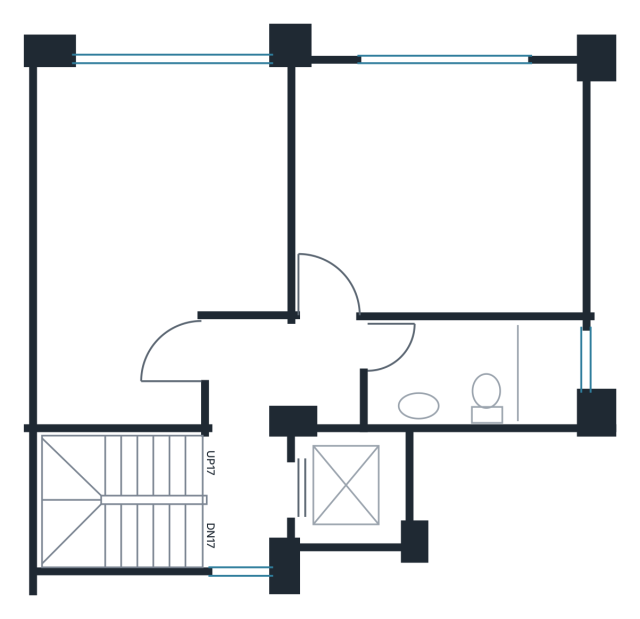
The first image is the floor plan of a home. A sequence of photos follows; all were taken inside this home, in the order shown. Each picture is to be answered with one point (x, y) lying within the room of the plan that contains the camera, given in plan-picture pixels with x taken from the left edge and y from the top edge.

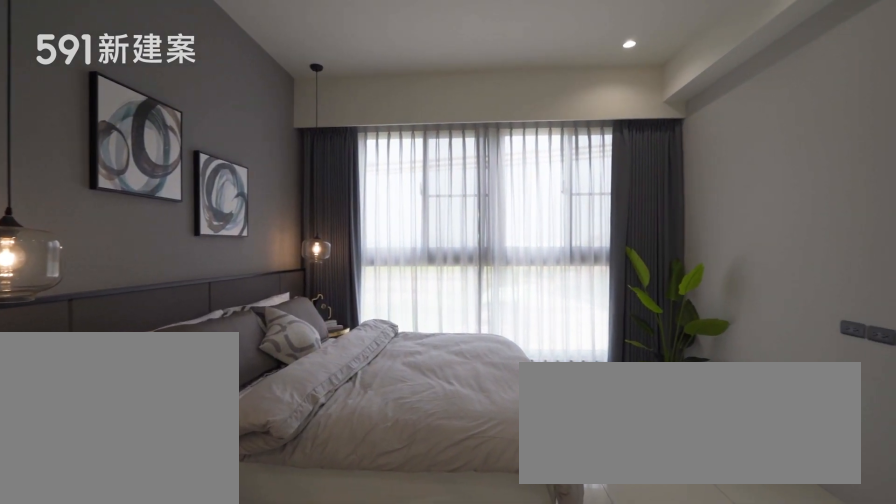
(151, 230)
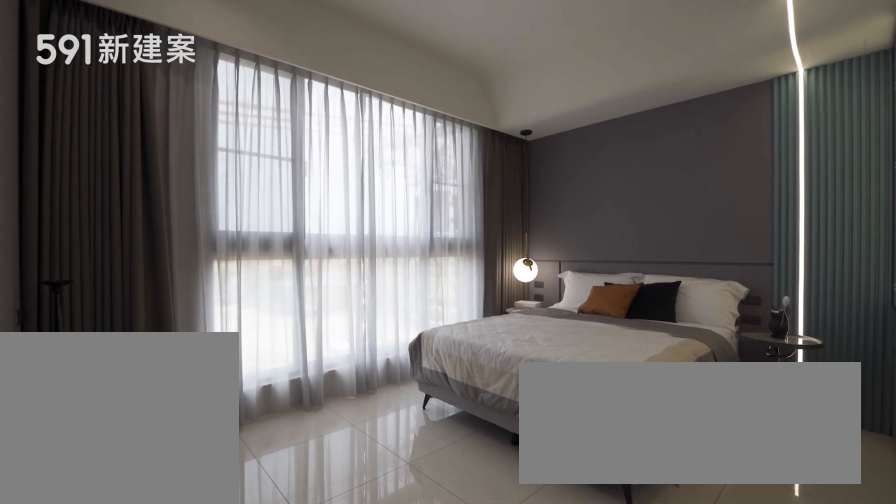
(441, 188)
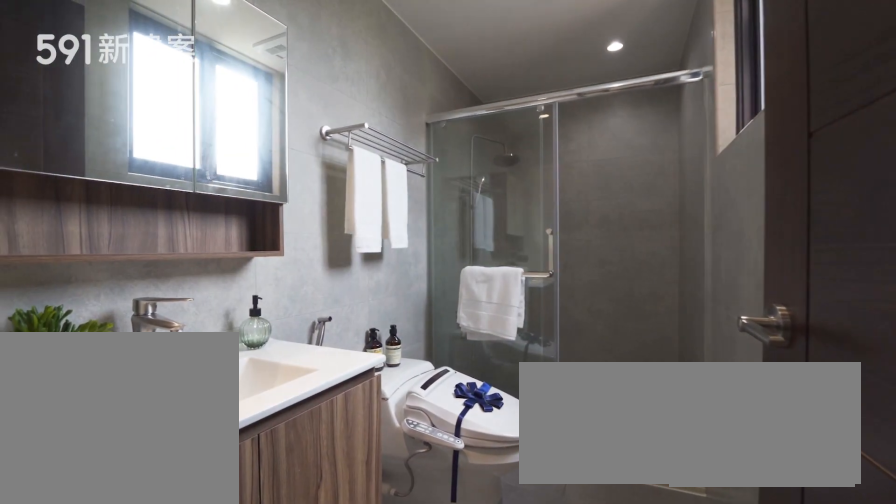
(478, 371)
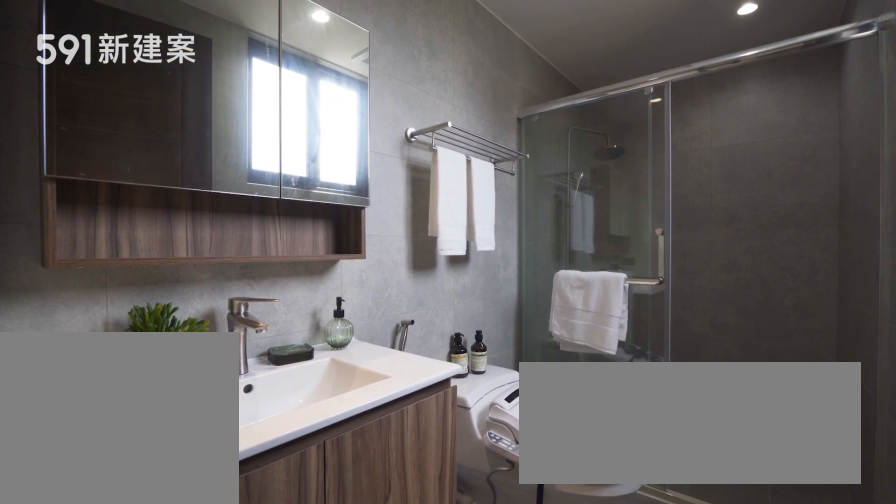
(478, 371)
